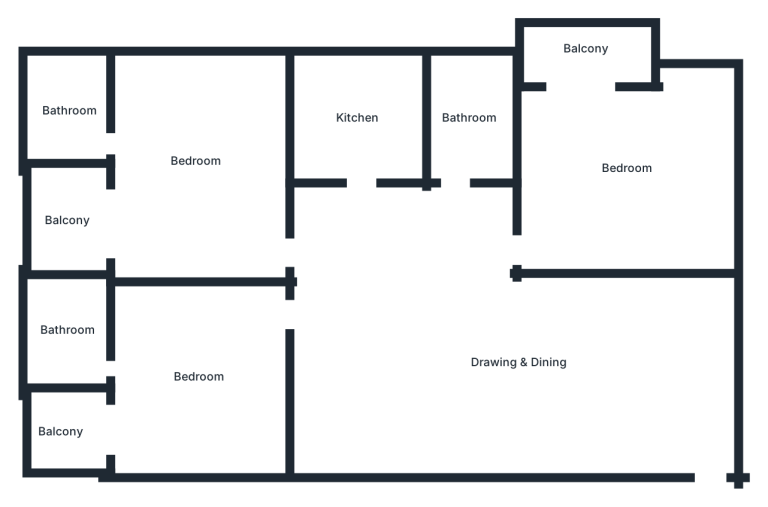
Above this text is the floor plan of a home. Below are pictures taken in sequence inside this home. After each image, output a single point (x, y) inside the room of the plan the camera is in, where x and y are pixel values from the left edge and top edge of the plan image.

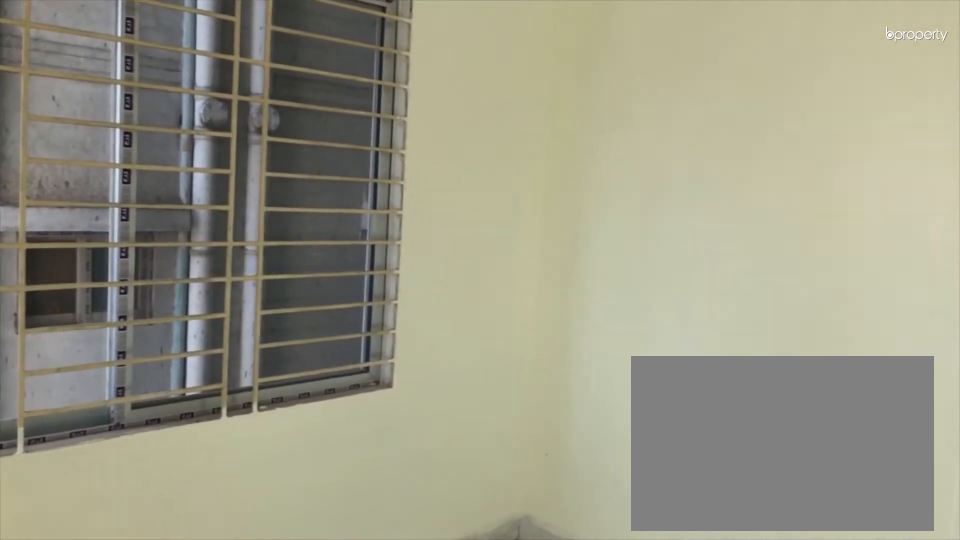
(197, 162)
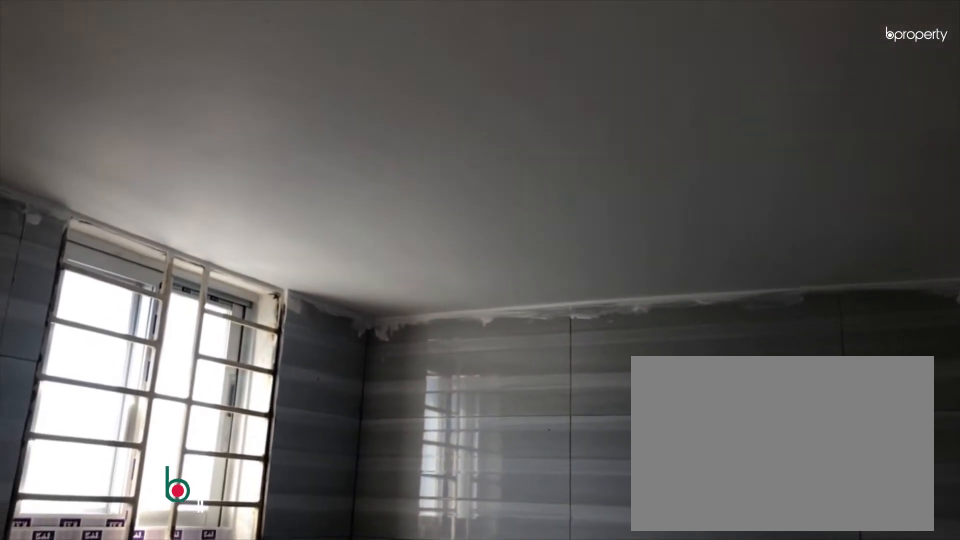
(72, 108)
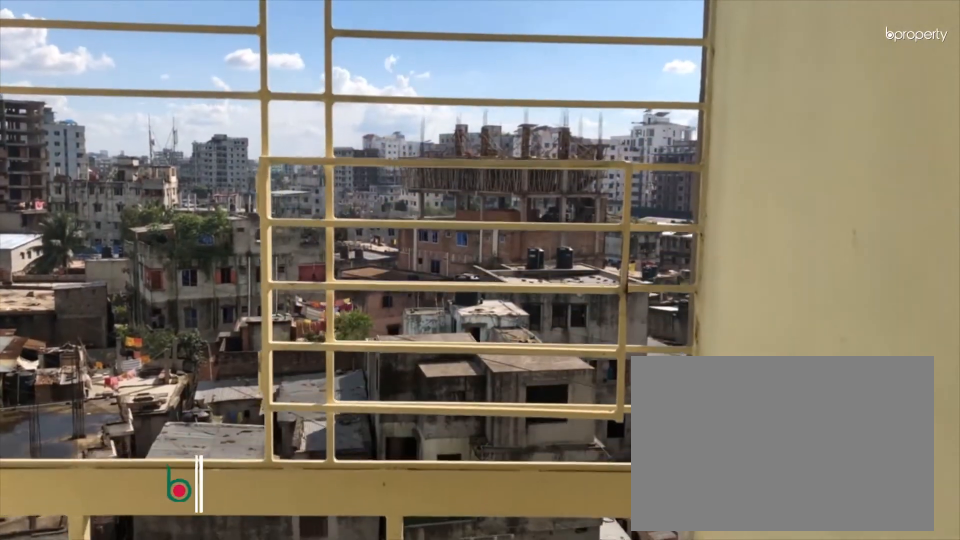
(64, 223)
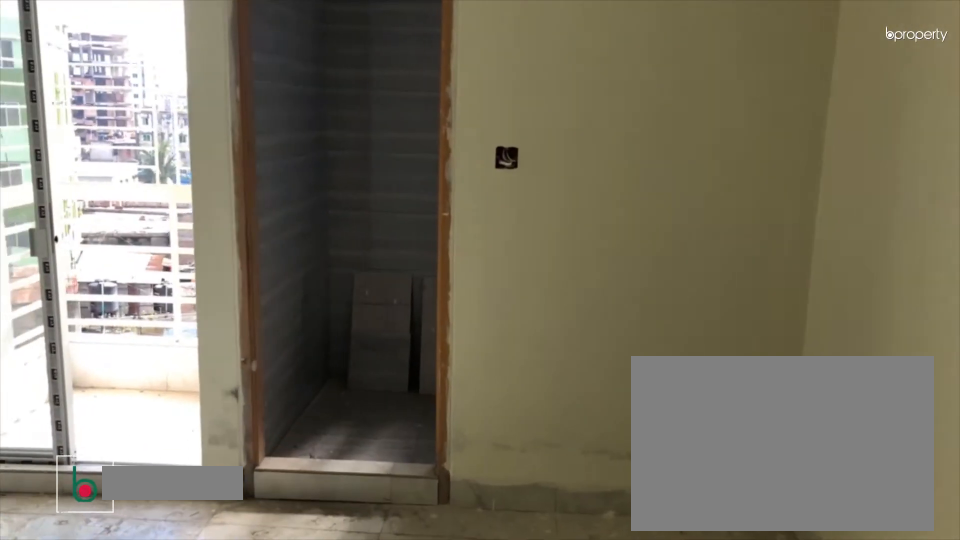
(197, 374)
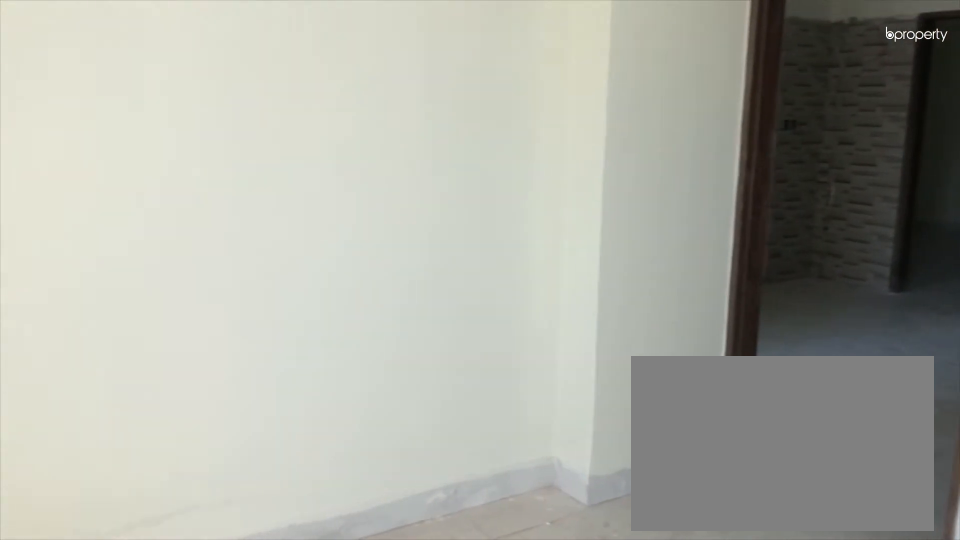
(197, 374)
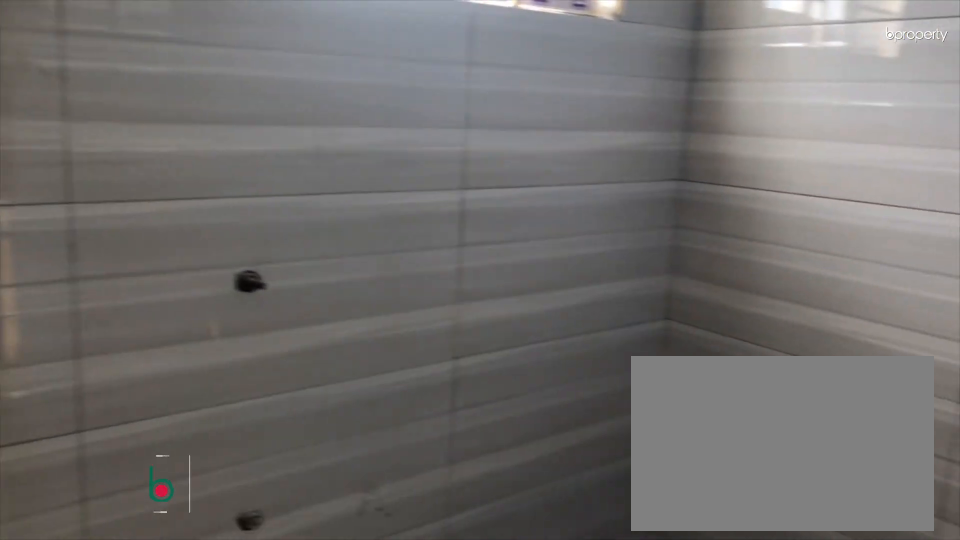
(71, 328)
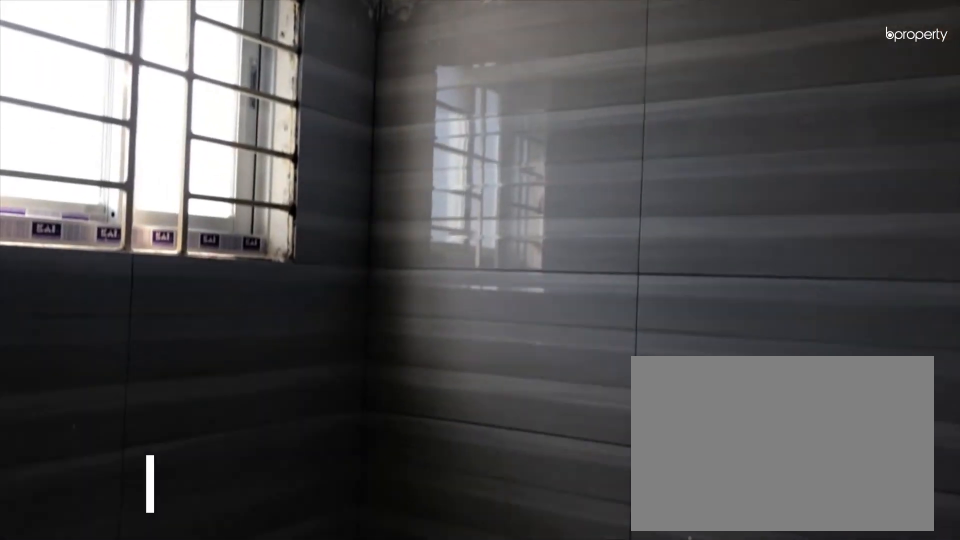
(71, 328)
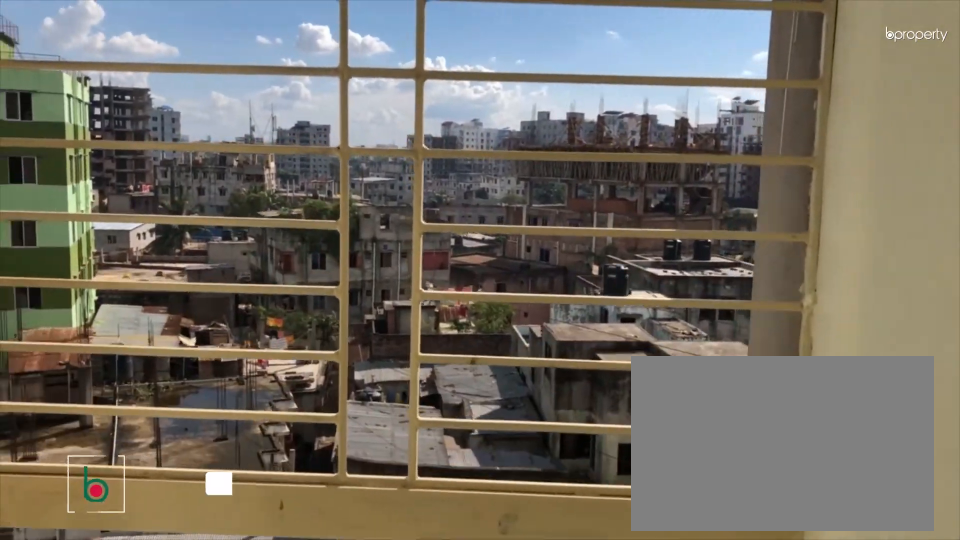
(60, 432)
